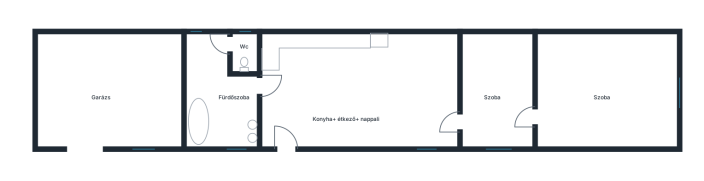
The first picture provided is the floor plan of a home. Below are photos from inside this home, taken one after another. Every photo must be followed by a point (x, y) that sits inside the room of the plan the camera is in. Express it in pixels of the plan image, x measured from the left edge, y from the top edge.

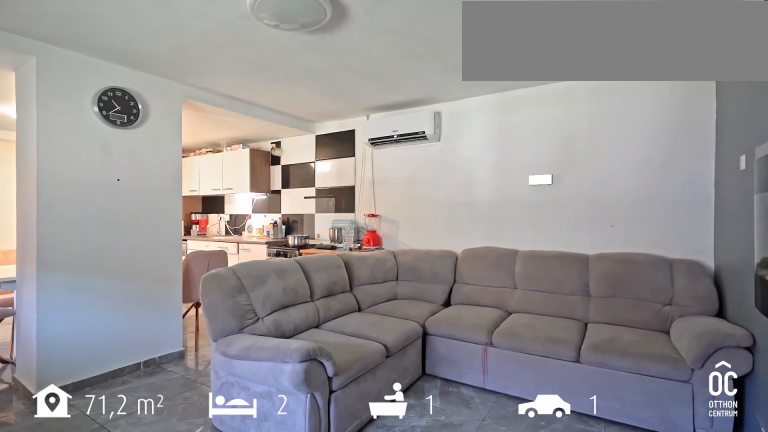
(357, 93)
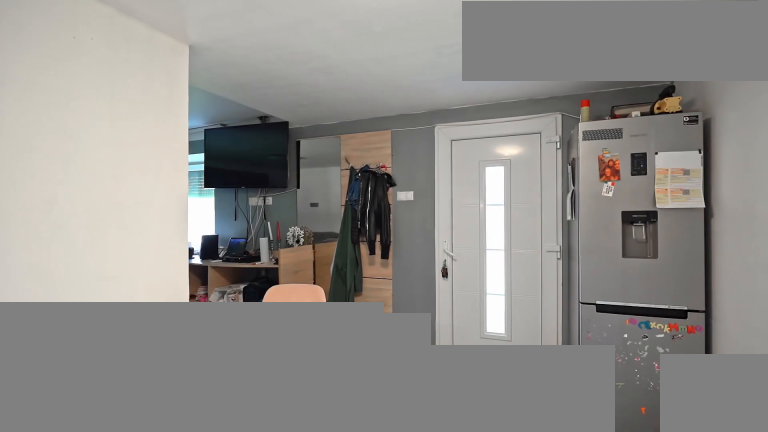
(358, 93)
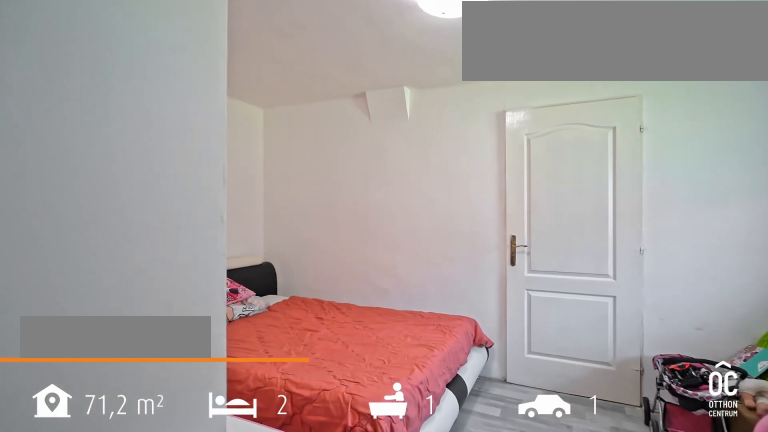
(495, 91)
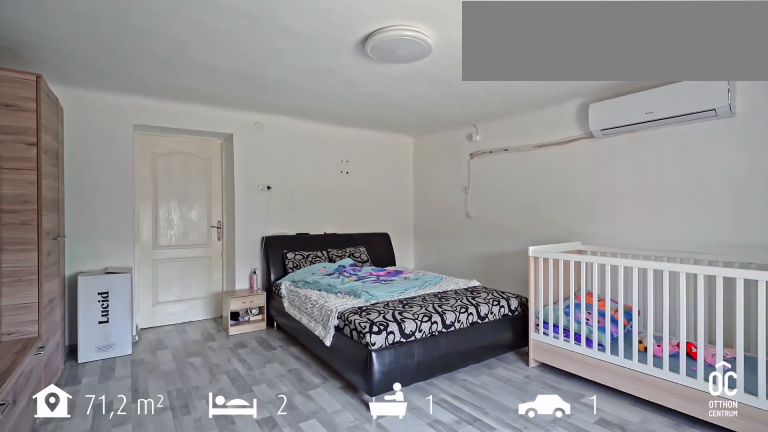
(604, 88)
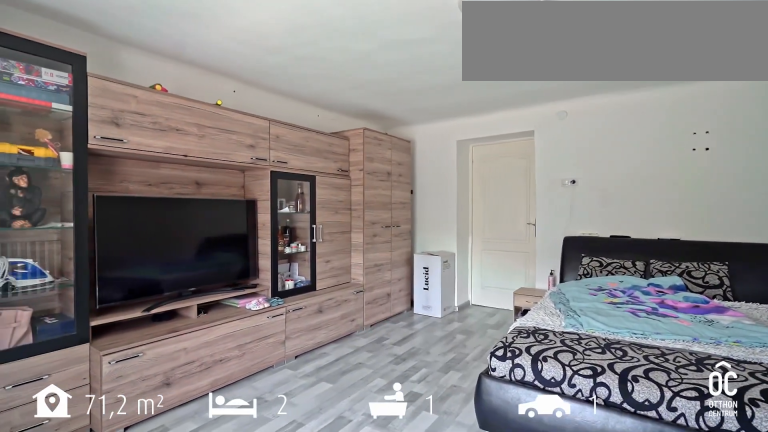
(604, 88)
